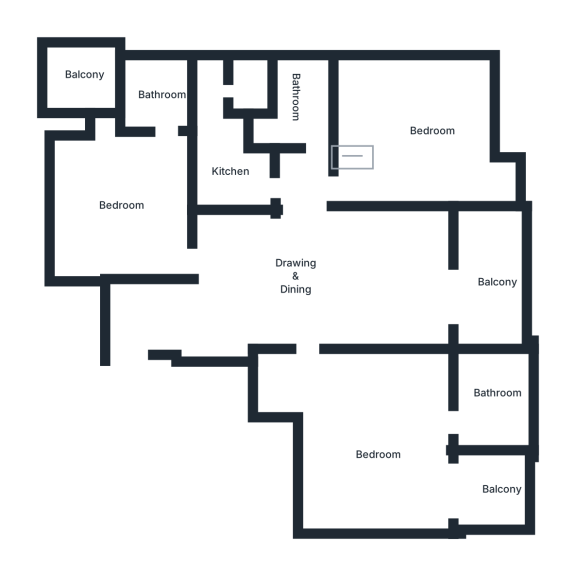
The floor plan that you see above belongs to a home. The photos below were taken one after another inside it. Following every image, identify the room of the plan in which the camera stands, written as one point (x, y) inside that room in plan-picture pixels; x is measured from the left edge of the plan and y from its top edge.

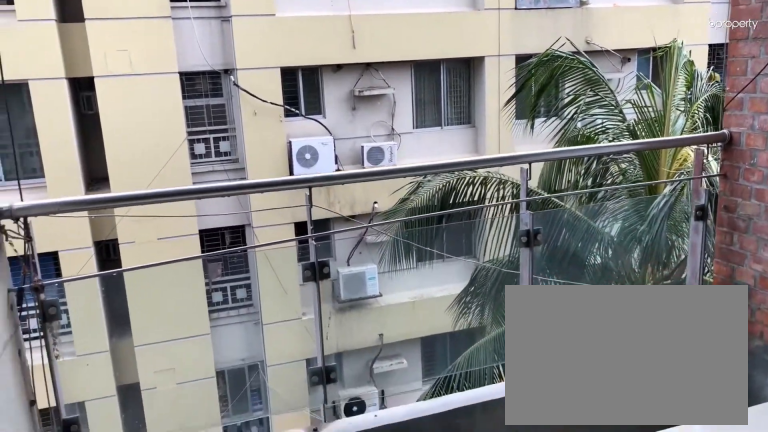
(497, 276)
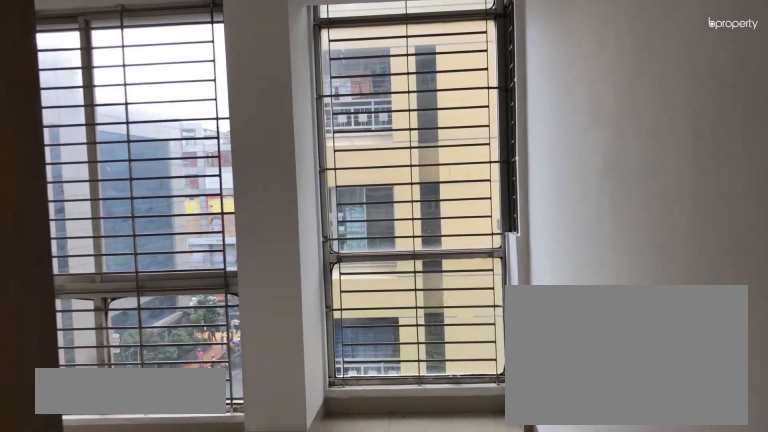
(429, 126)
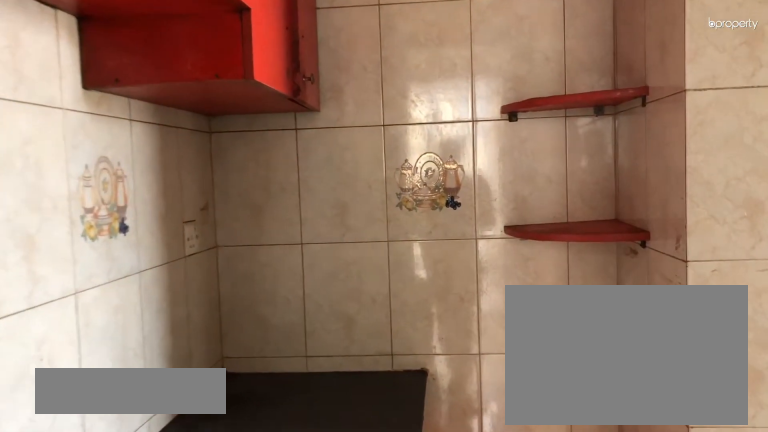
(232, 167)
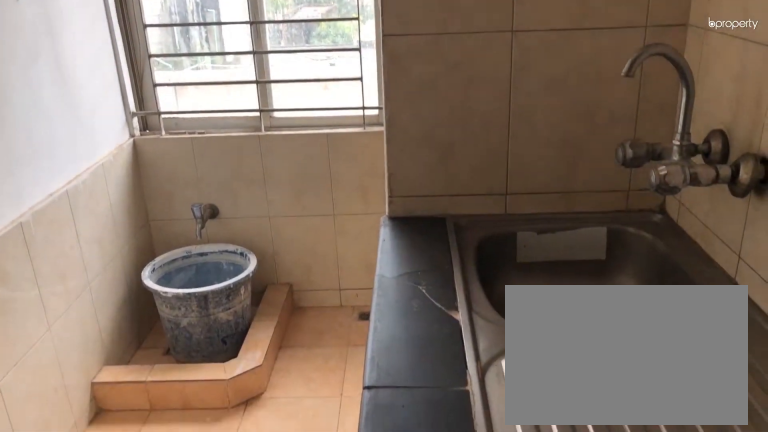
(232, 167)
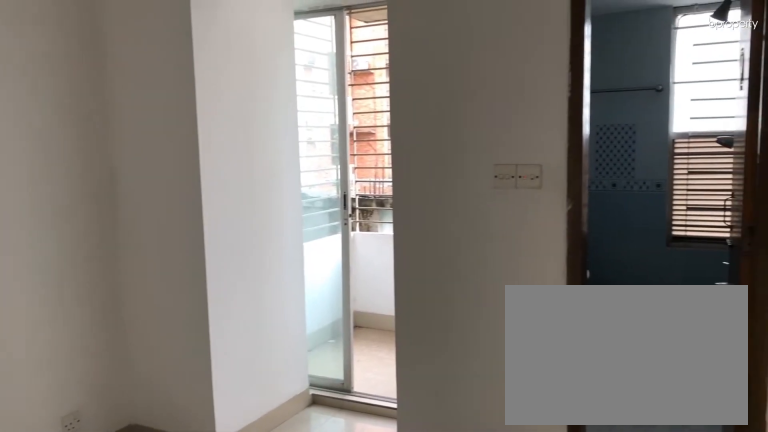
(126, 202)
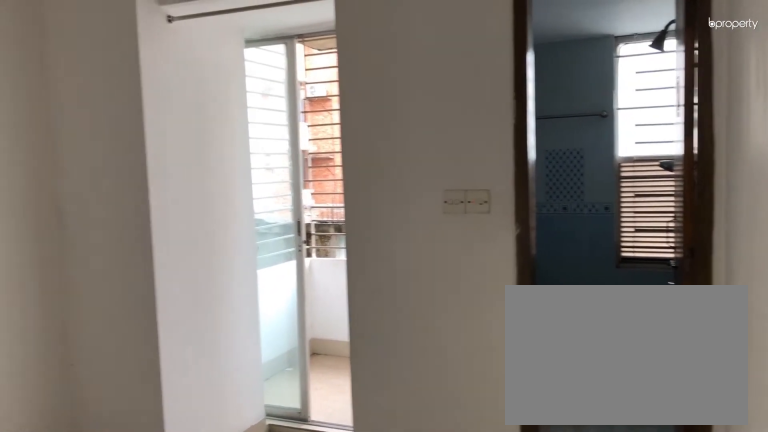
(126, 202)
